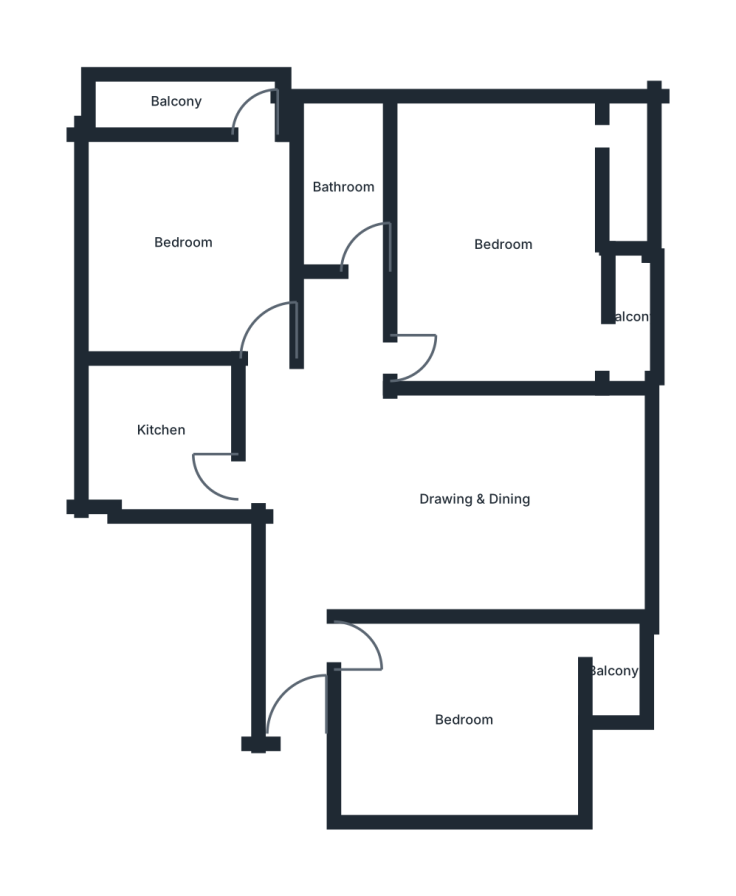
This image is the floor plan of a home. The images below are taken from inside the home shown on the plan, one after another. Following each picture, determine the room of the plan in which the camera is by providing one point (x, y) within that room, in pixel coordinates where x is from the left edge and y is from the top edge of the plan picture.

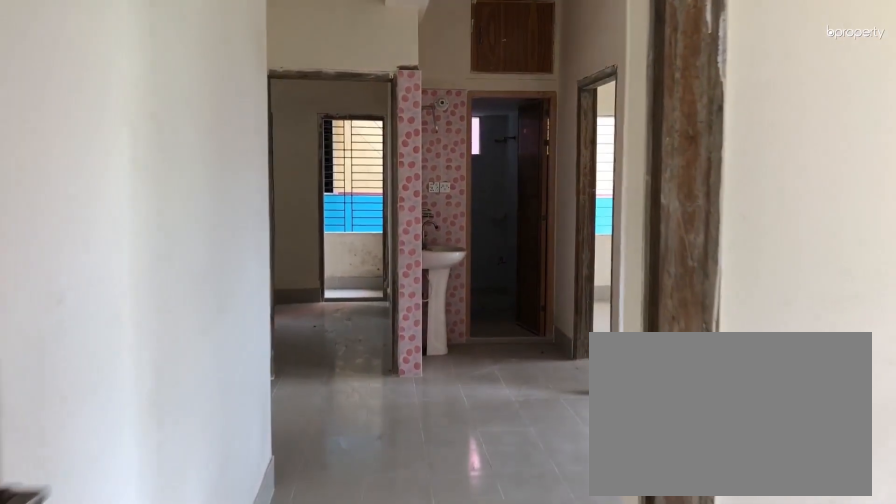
(295, 675)
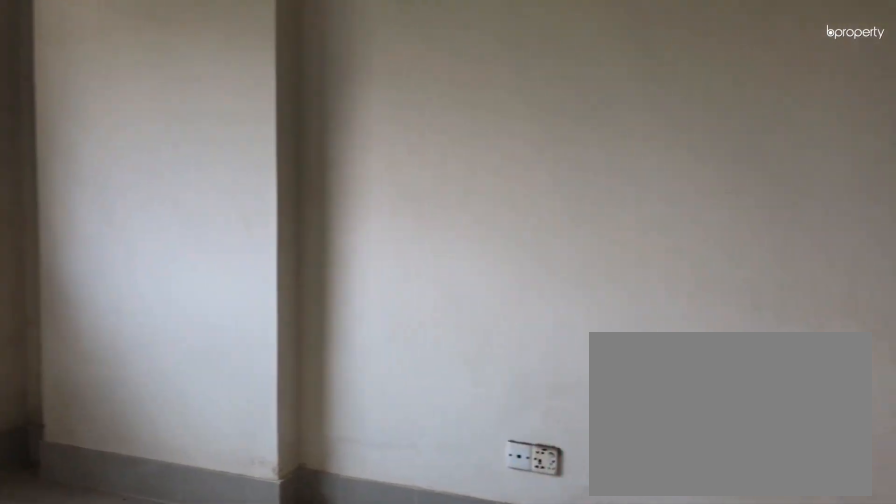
(466, 502)
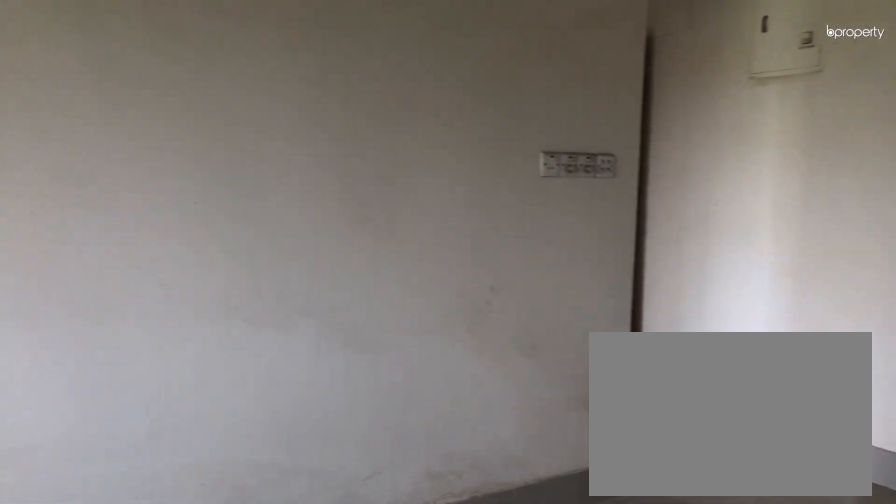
(466, 502)
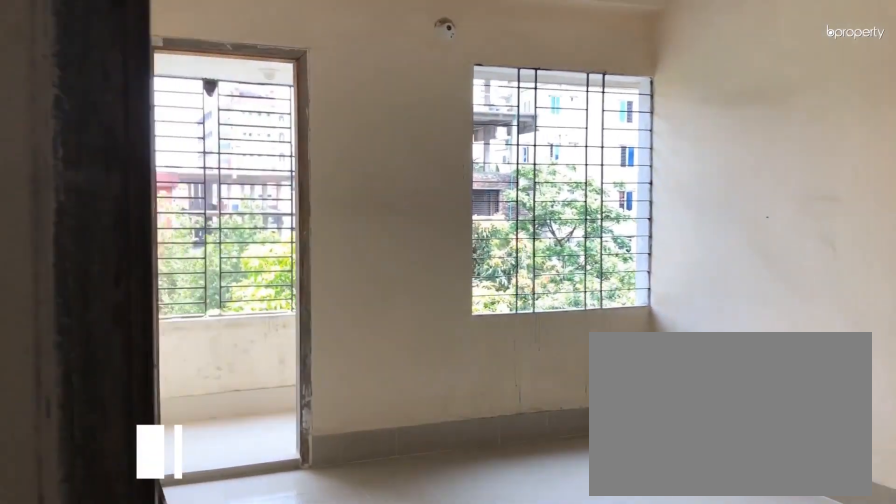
(396, 688)
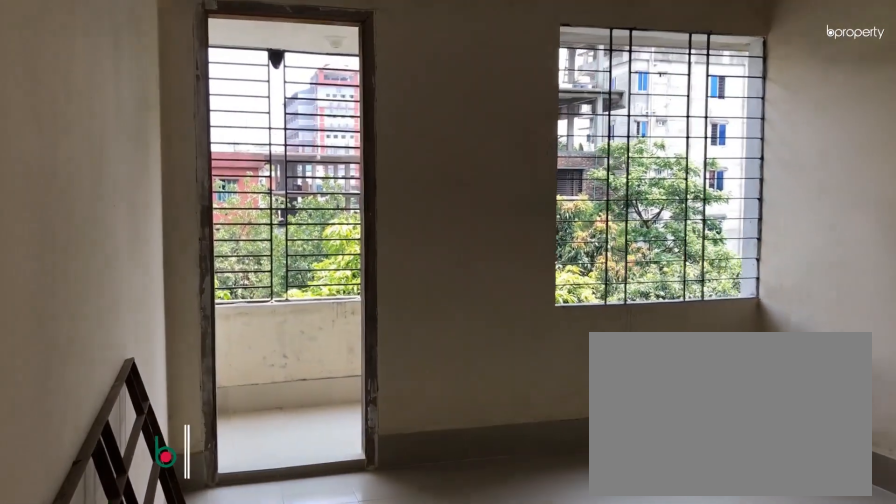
(396, 688)
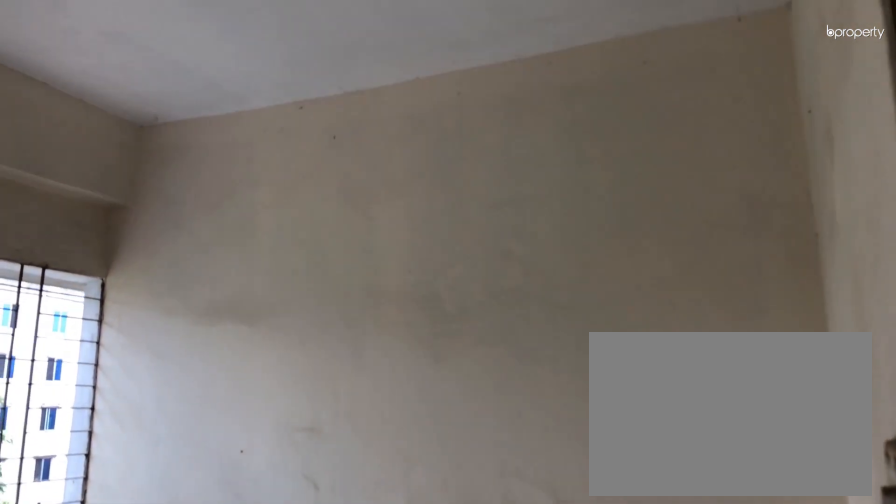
(465, 722)
